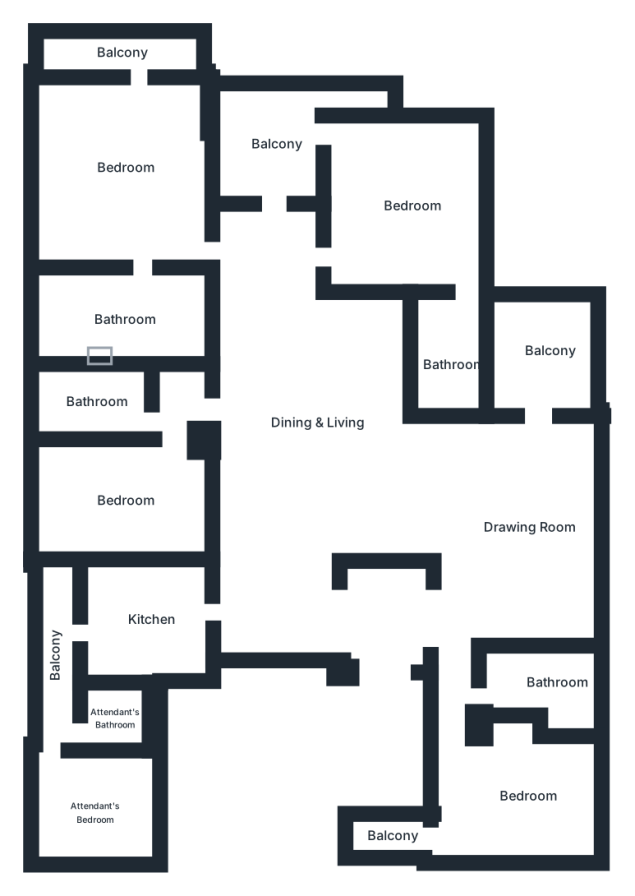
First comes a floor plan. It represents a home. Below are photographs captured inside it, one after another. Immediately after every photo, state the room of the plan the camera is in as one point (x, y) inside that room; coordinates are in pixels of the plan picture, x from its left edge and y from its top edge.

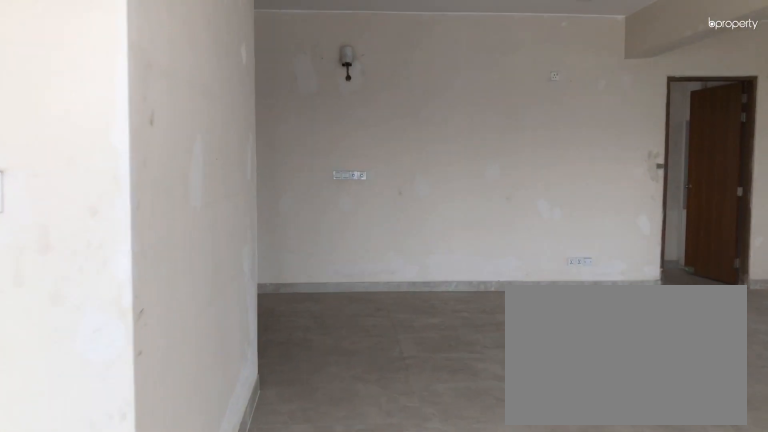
(415, 487)
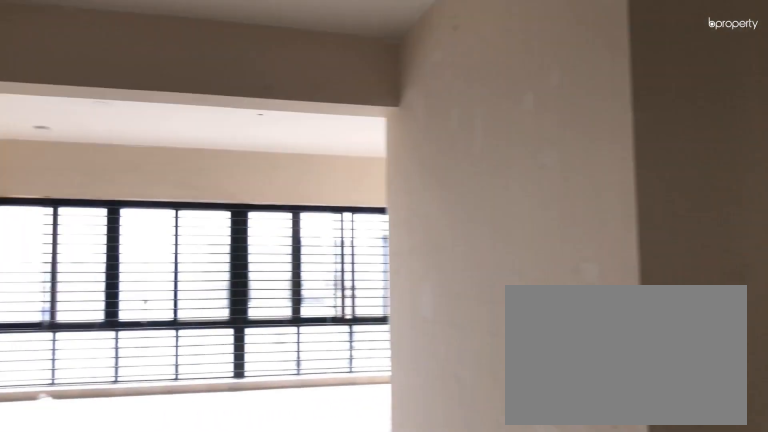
(307, 424)
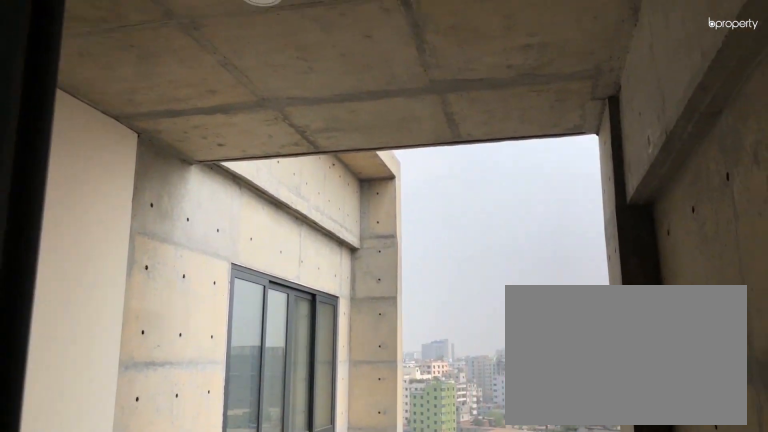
(540, 351)
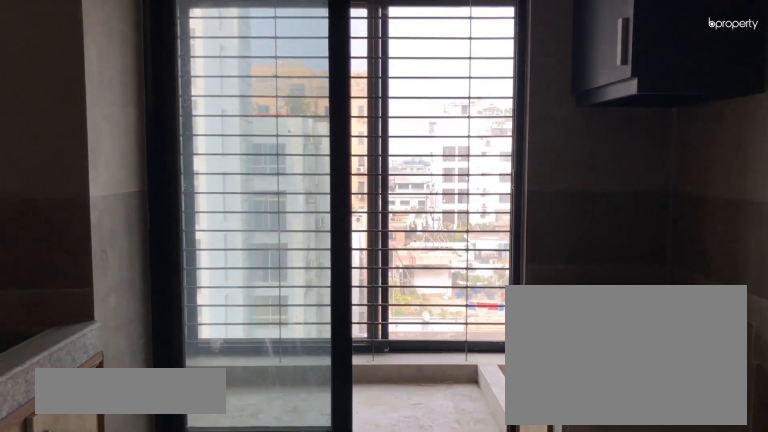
(138, 619)
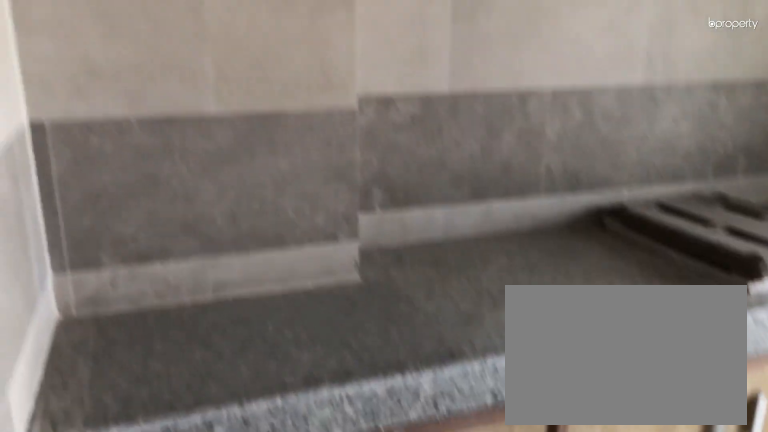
(138, 619)
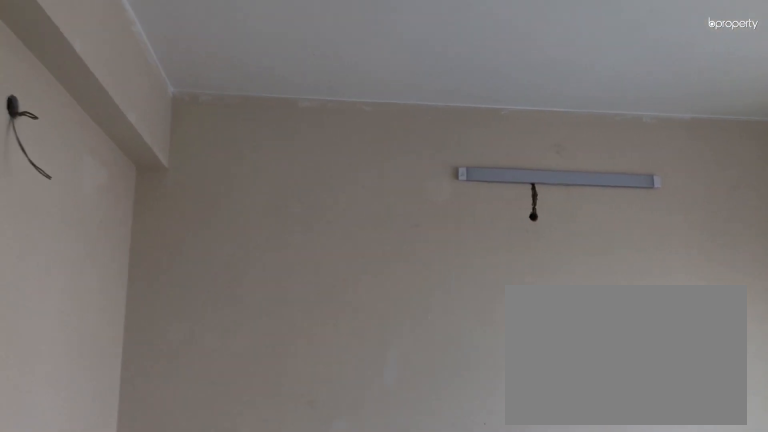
(118, 498)
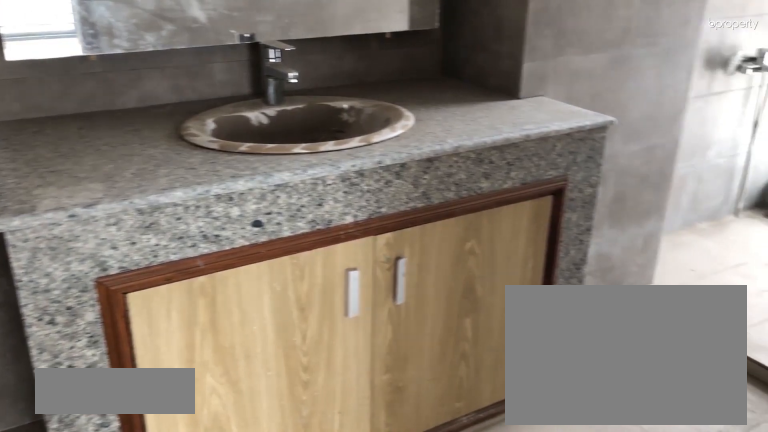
(123, 313)
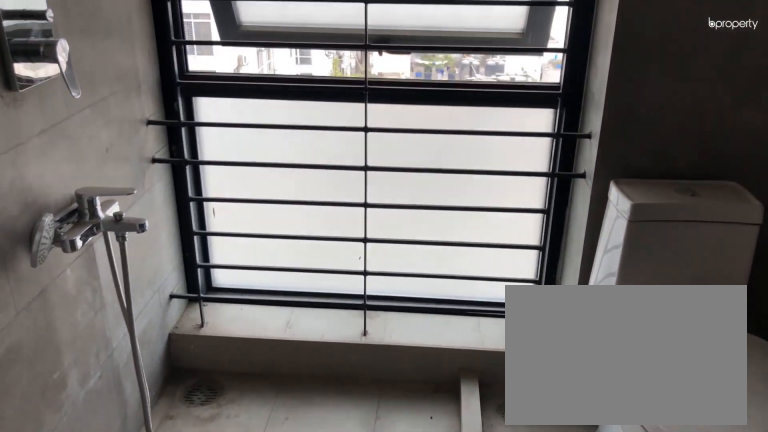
(123, 313)
